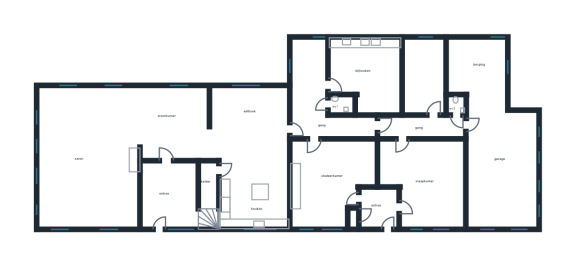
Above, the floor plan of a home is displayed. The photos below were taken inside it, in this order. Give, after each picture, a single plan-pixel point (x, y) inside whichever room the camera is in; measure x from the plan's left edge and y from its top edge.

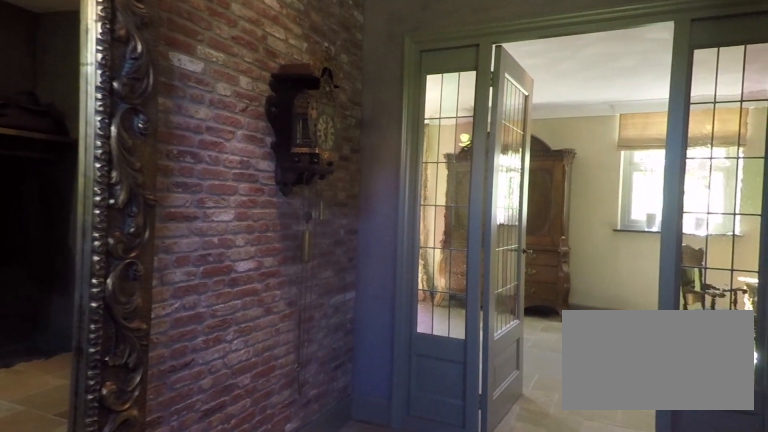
(170, 195)
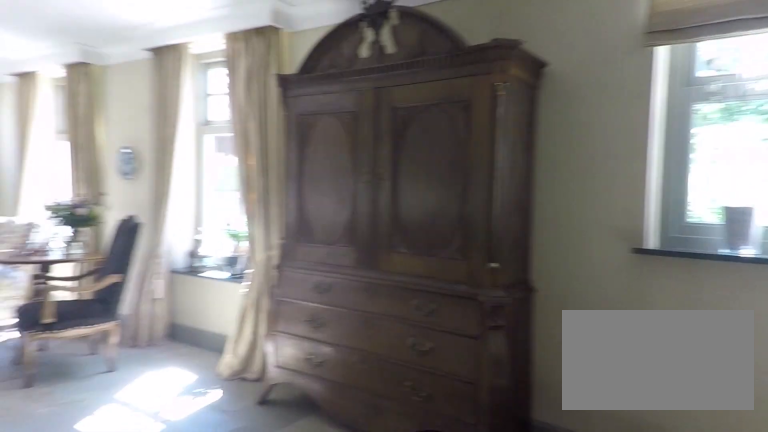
(114, 148)
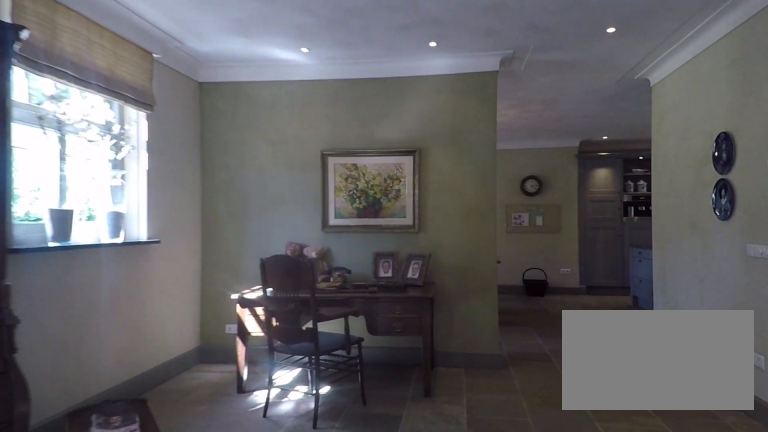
(114, 148)
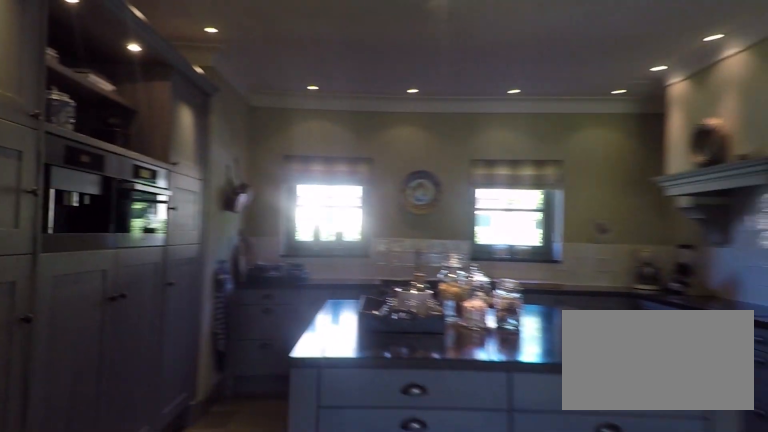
(252, 156)
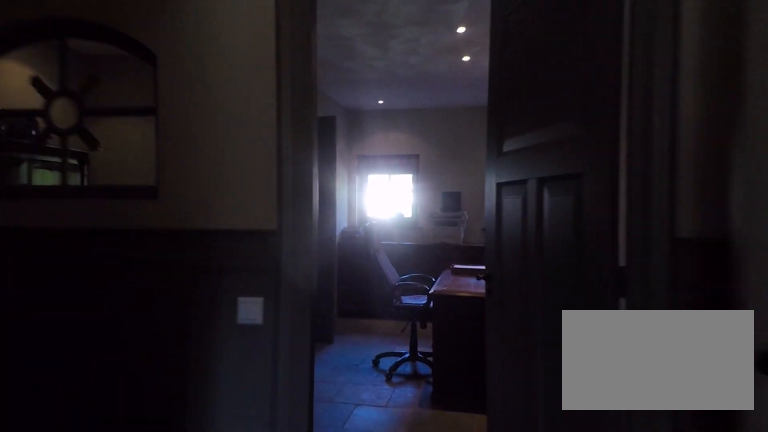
(309, 114)
